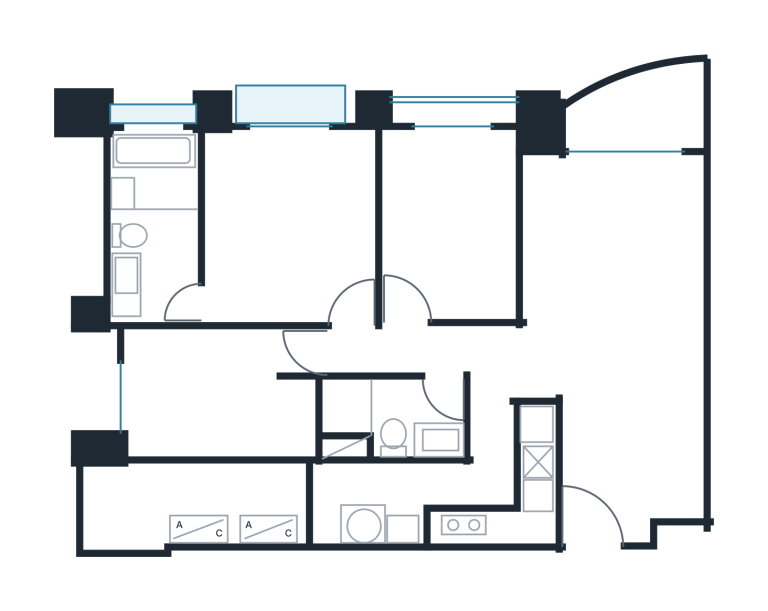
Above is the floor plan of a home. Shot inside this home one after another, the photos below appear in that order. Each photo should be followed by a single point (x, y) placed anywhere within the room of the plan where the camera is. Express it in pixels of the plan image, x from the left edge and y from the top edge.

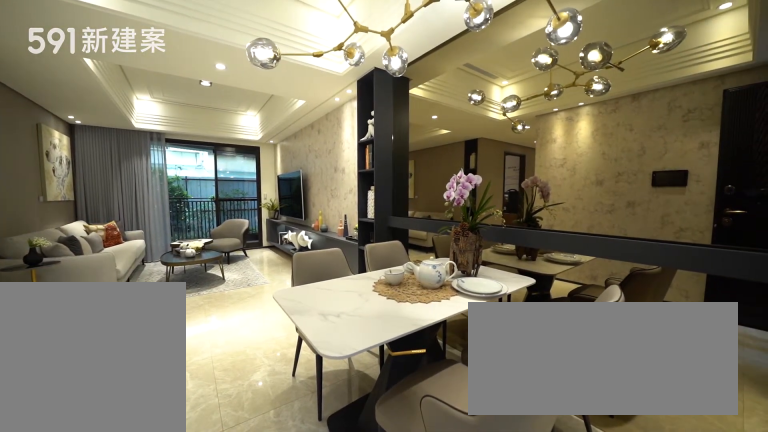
(636, 410)
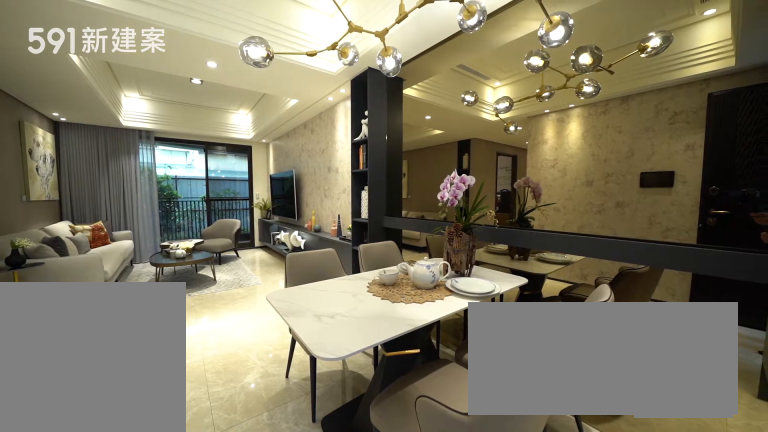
(636, 410)
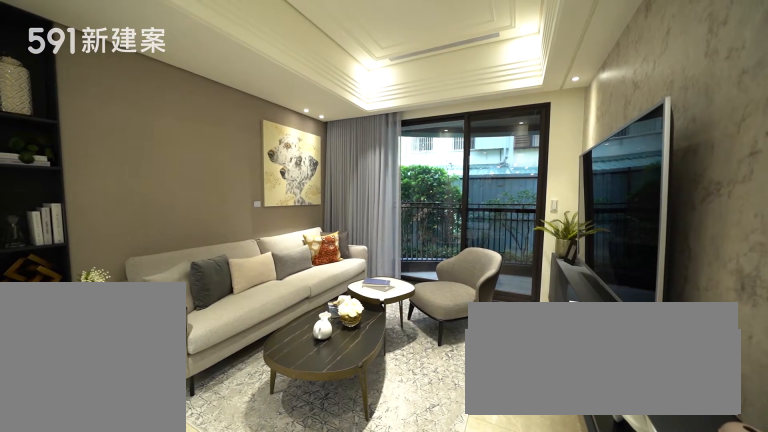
(616, 234)
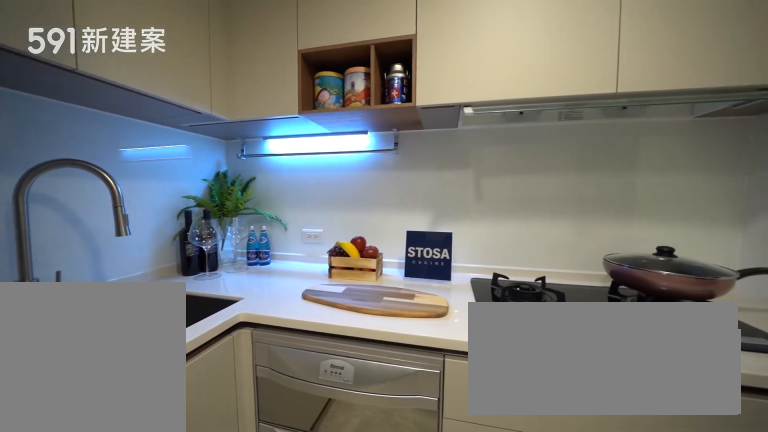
(487, 504)
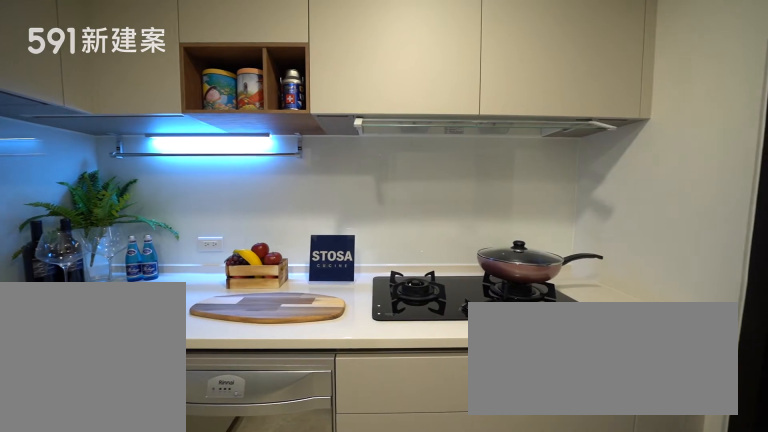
(487, 504)
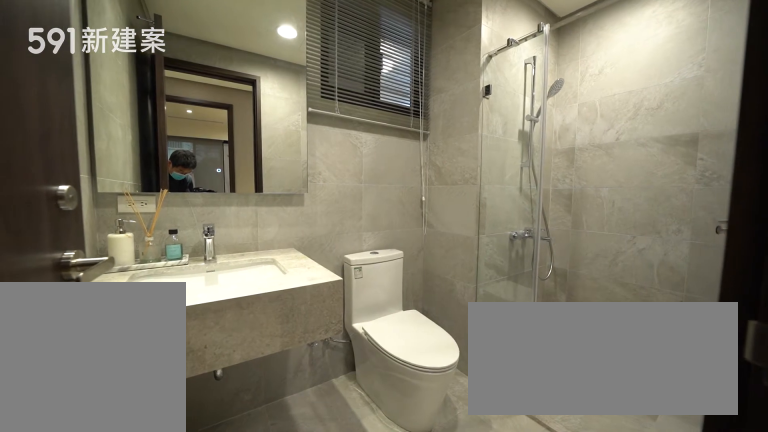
(393, 416)
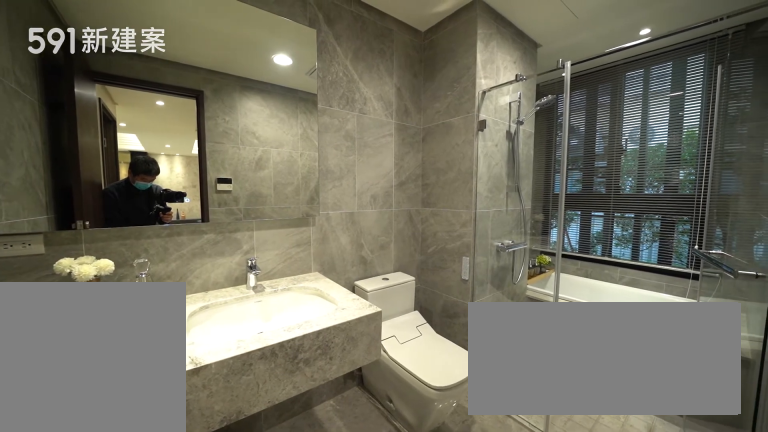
(156, 222)
